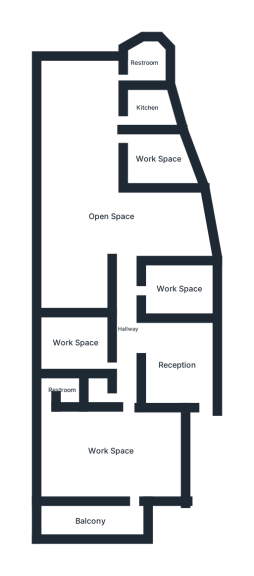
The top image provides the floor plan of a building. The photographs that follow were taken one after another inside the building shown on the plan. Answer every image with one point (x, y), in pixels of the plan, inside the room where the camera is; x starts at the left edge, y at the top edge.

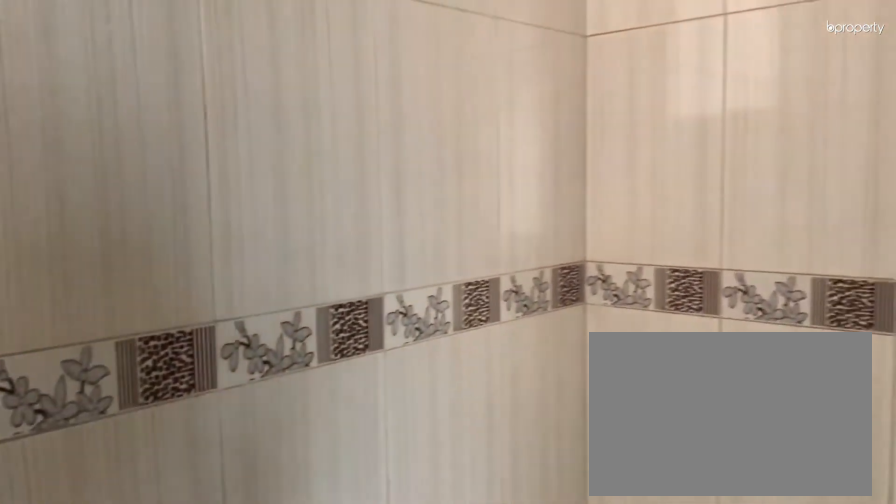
(59, 393)
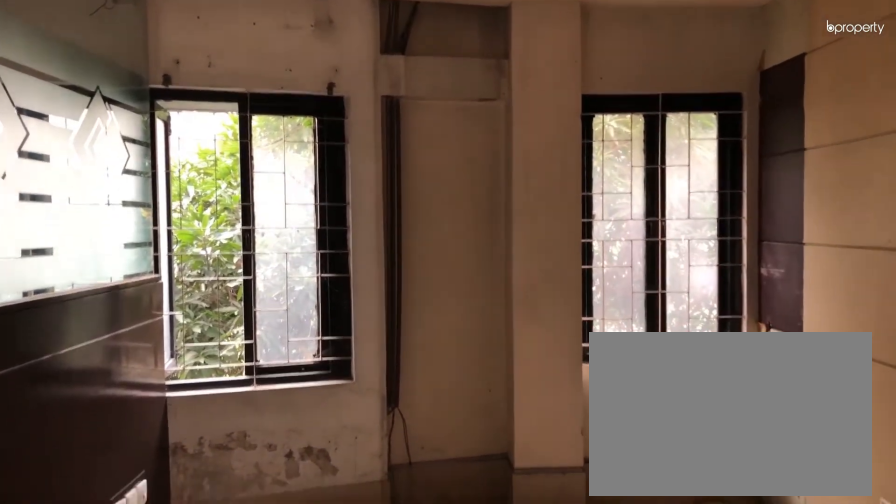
(179, 288)
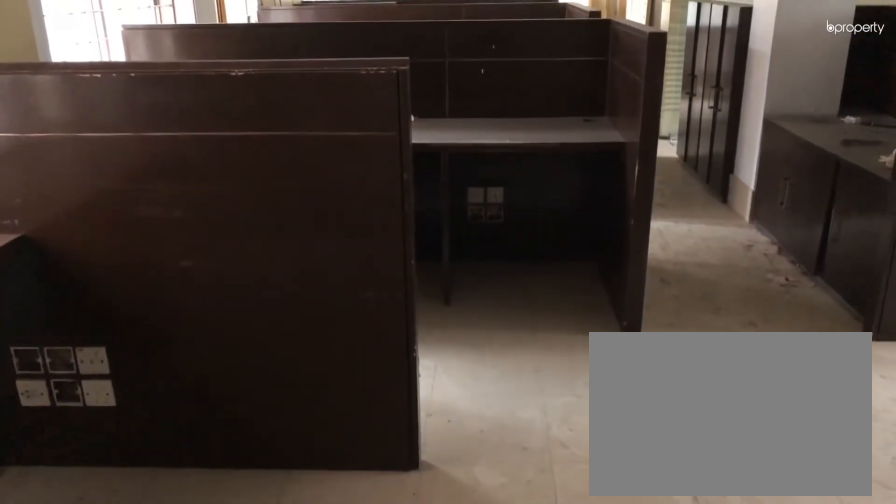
(110, 217)
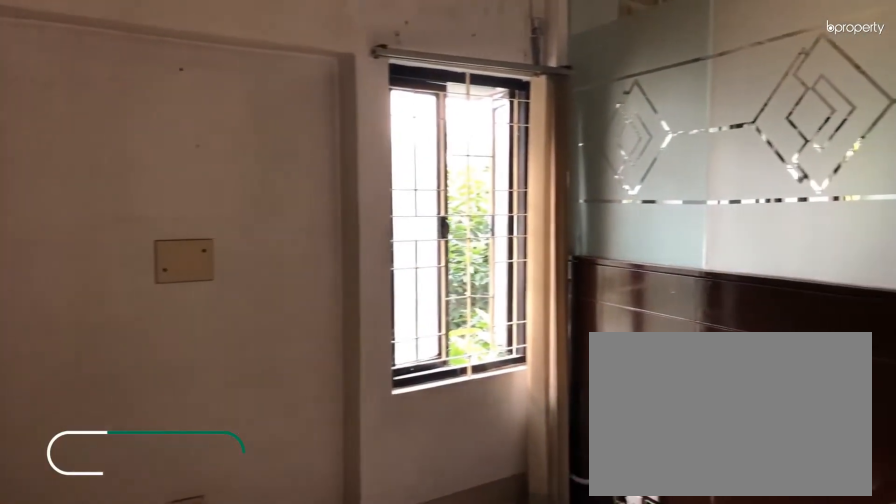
(160, 156)
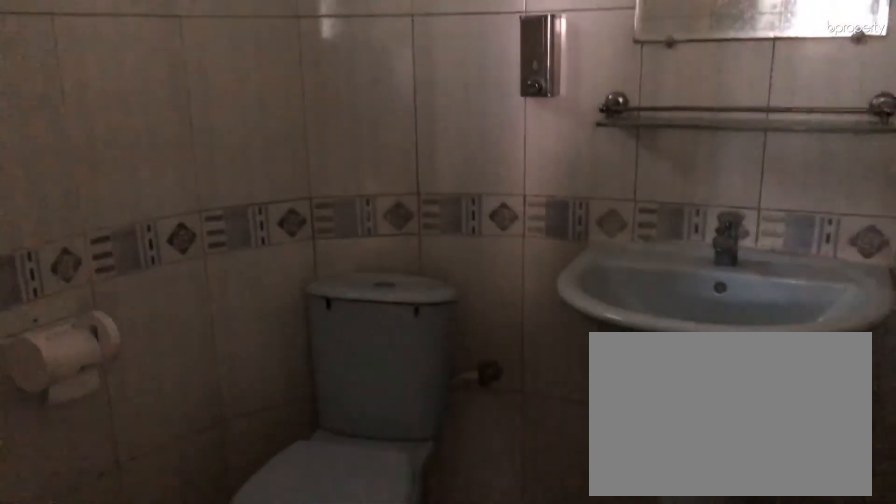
(142, 61)
